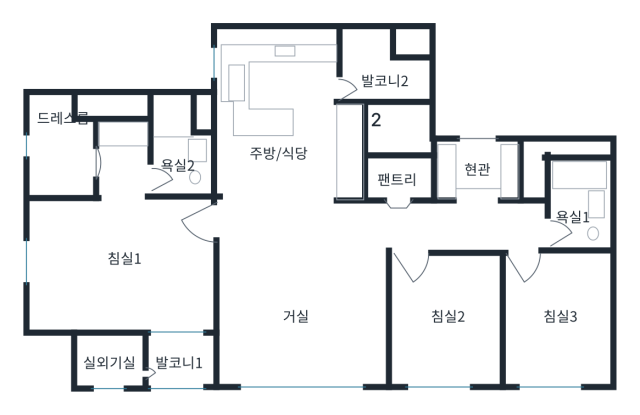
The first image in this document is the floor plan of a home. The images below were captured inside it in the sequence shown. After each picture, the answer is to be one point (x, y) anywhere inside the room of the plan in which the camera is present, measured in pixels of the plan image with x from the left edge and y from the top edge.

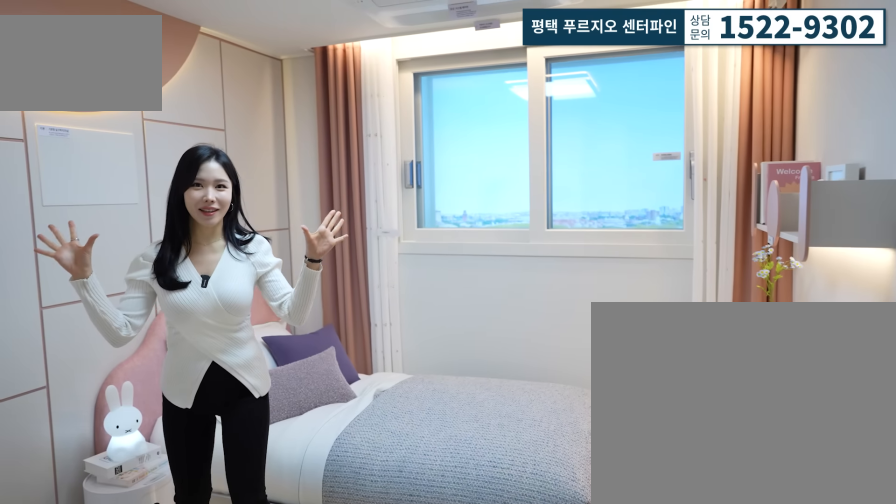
(564, 314)
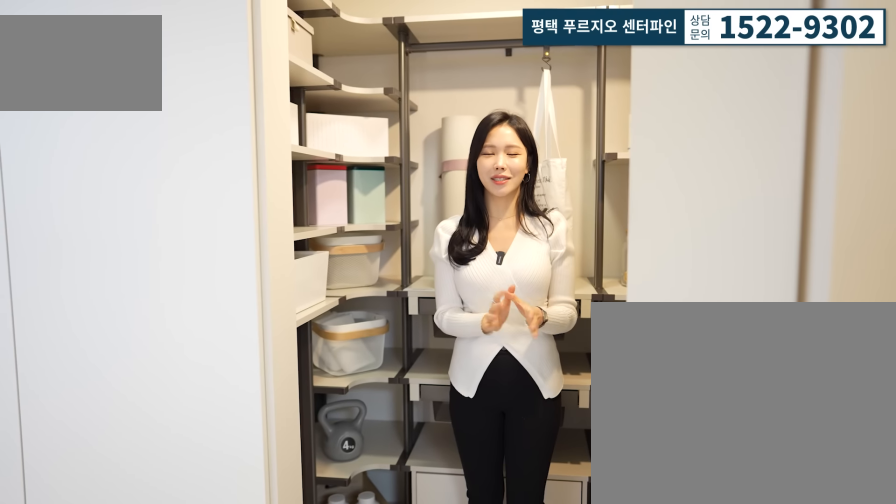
(400, 201)
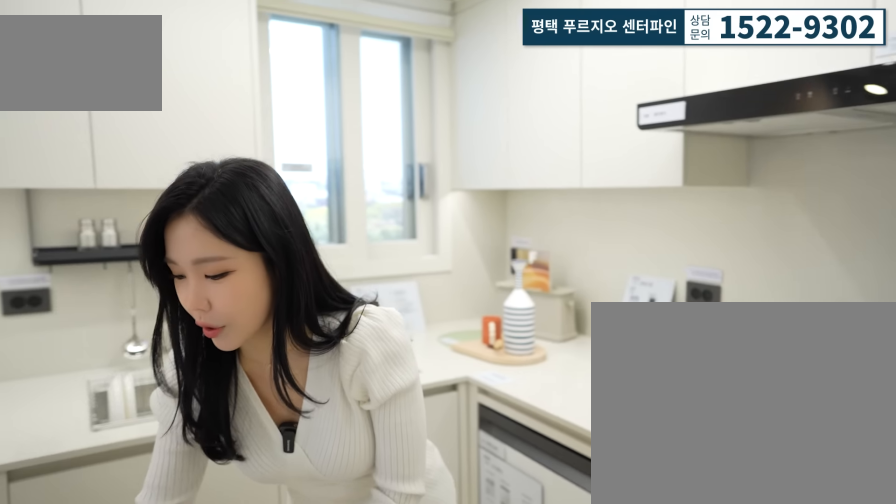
(291, 125)
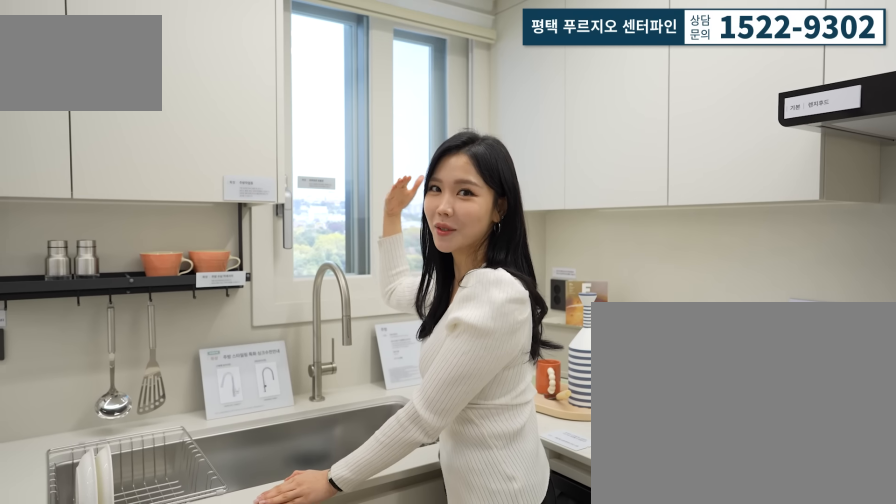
(291, 126)
